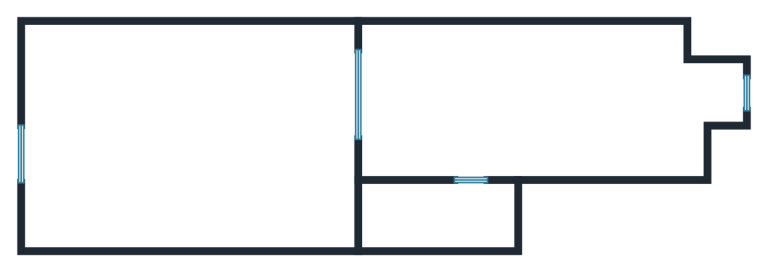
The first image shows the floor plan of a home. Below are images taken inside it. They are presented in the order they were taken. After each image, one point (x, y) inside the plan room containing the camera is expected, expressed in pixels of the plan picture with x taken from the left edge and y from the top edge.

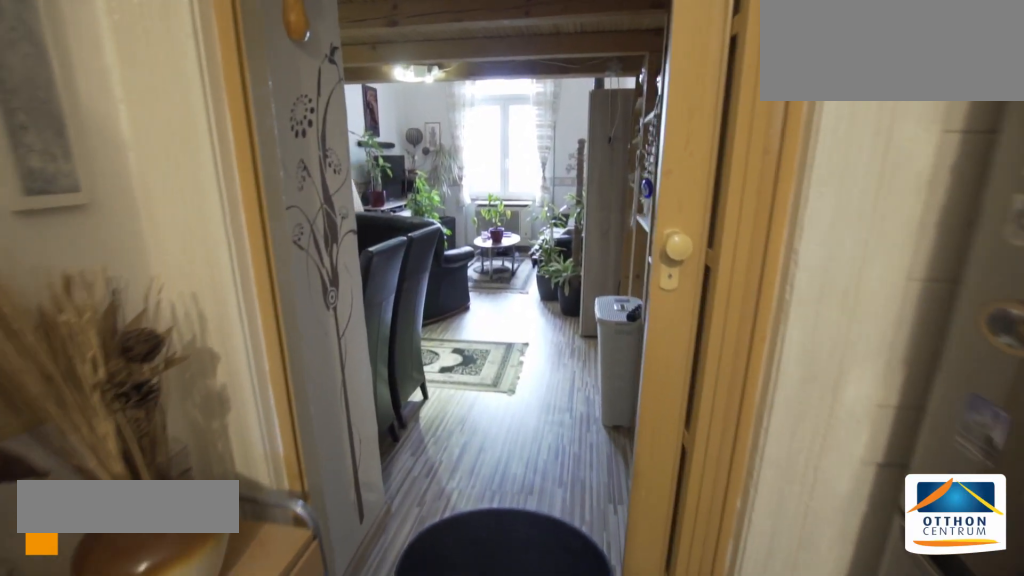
(179, 133)
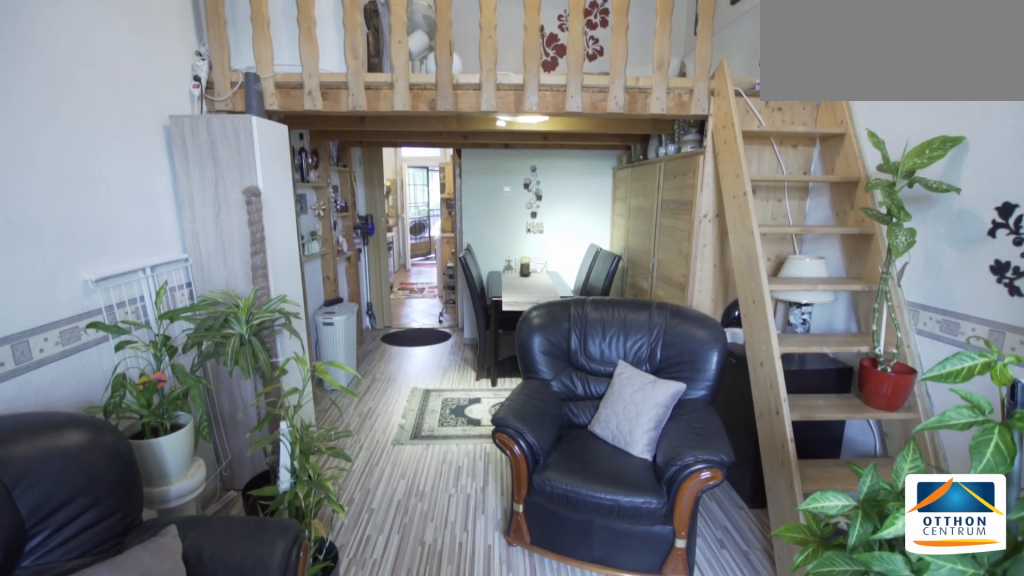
(179, 133)
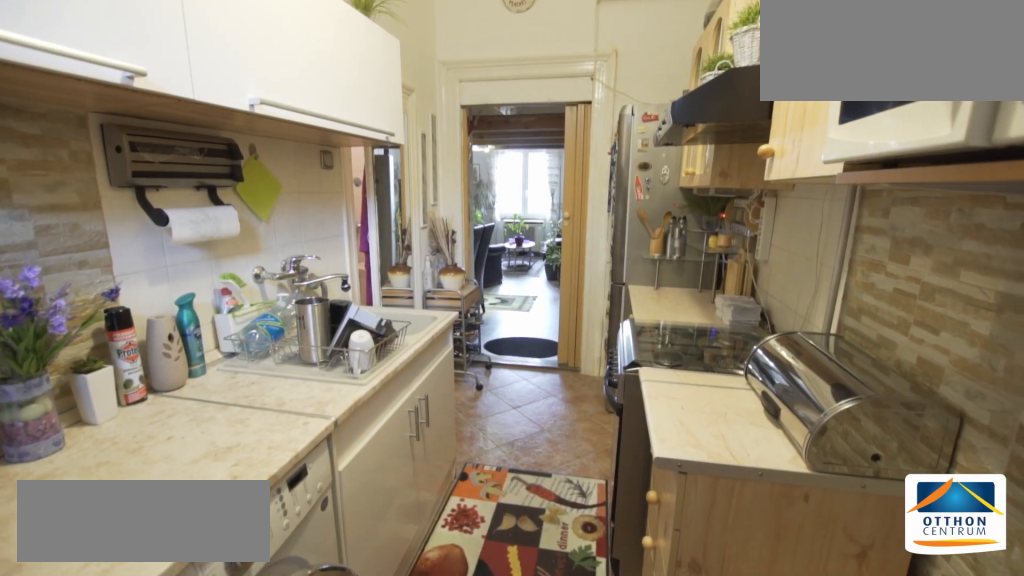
(506, 88)
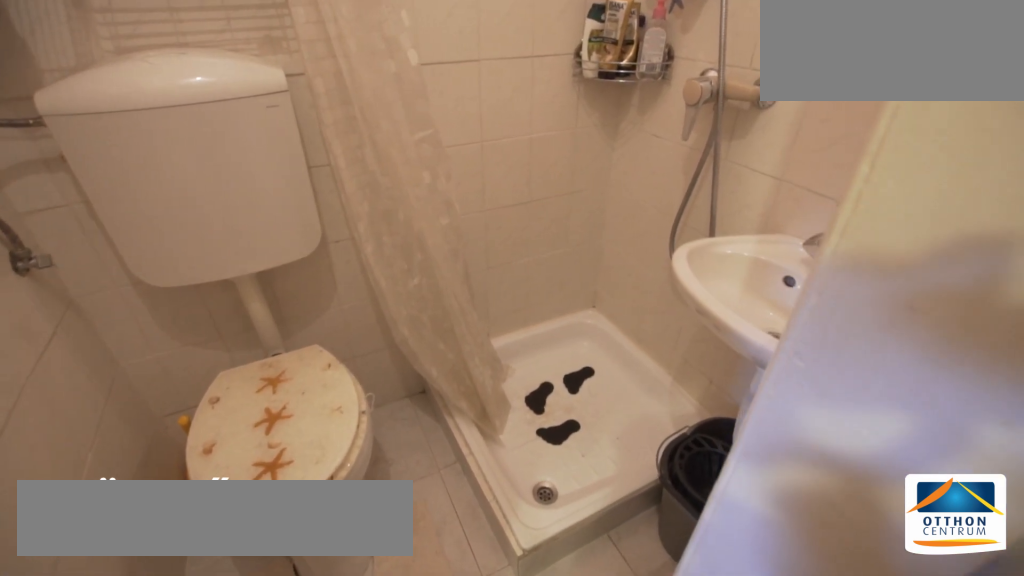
(421, 220)
